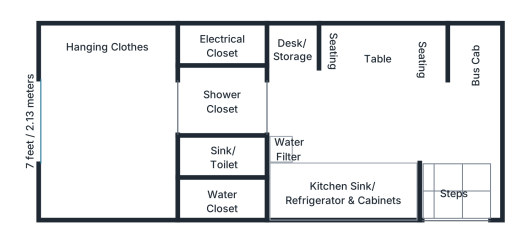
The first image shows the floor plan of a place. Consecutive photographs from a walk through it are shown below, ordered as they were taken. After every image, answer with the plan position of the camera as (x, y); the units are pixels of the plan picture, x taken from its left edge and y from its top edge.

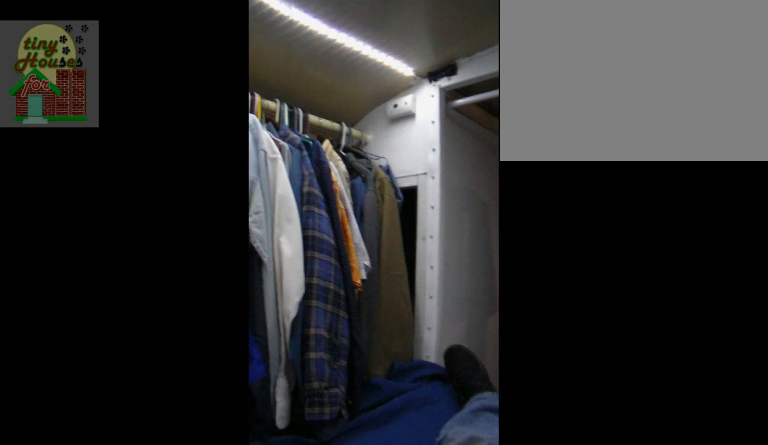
(91, 144)
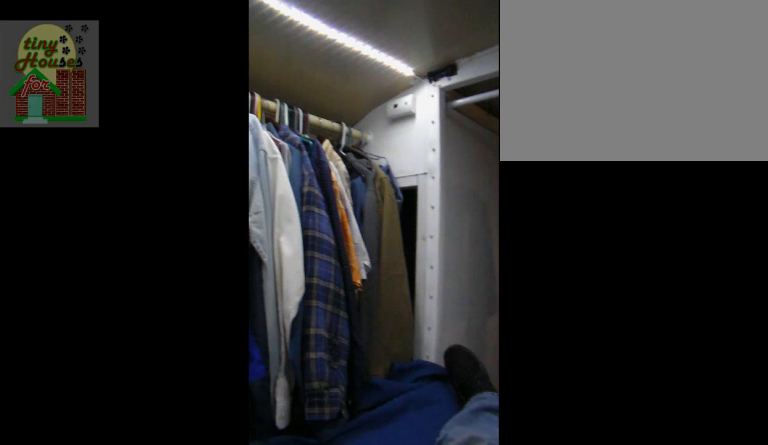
(90, 144)
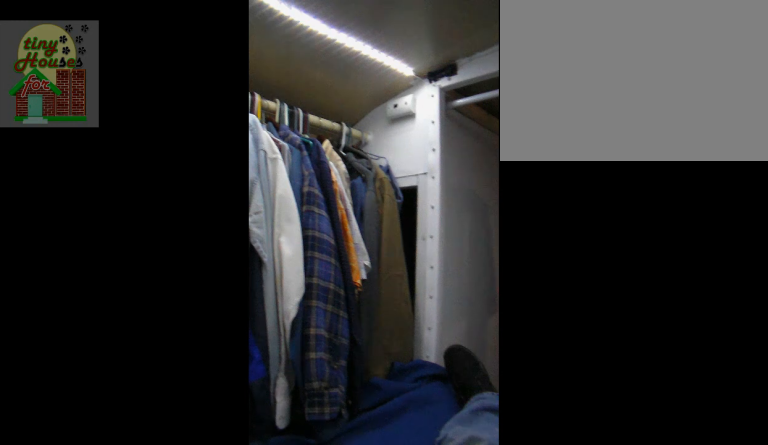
(90, 144)
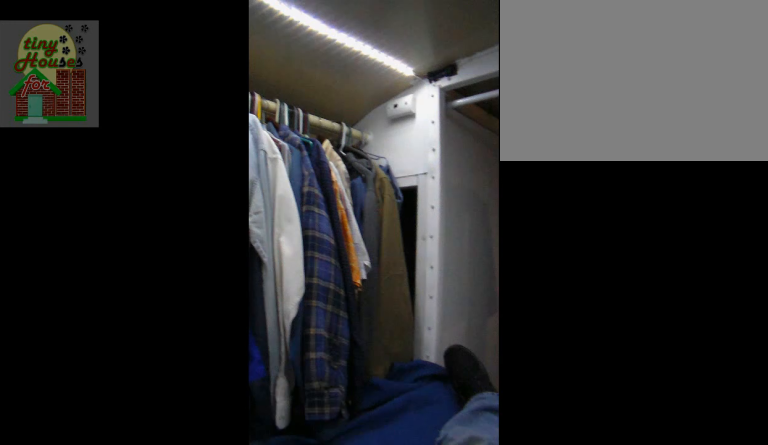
(91, 152)
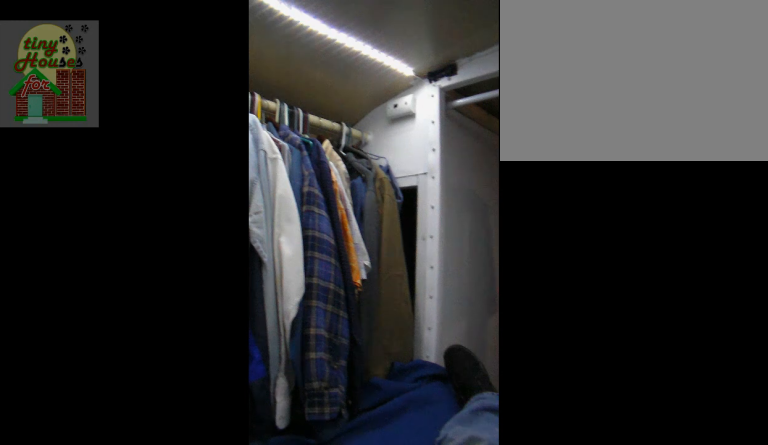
(91, 142)
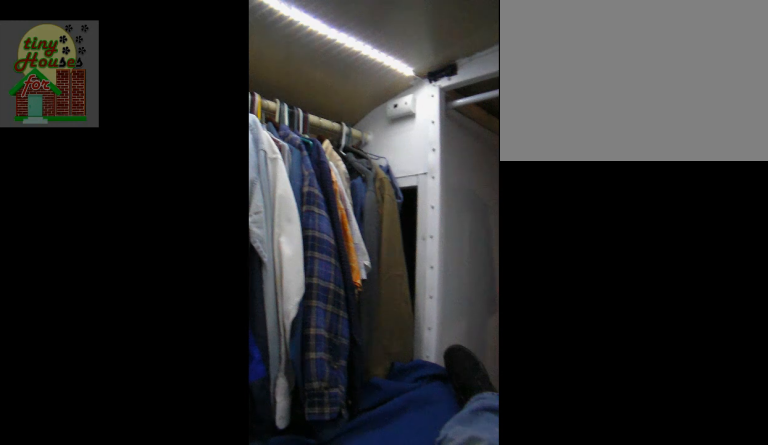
(94, 144)
